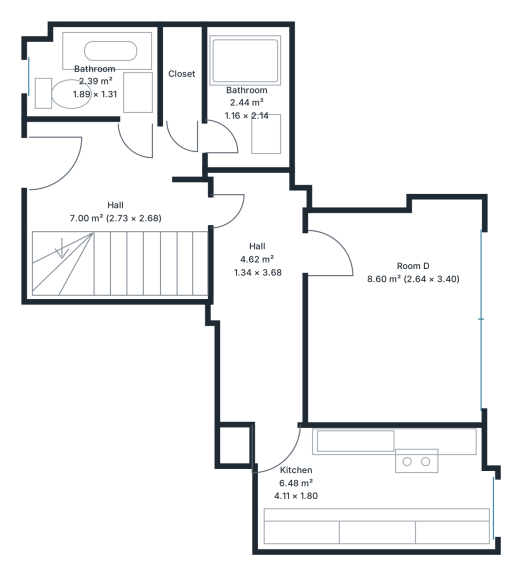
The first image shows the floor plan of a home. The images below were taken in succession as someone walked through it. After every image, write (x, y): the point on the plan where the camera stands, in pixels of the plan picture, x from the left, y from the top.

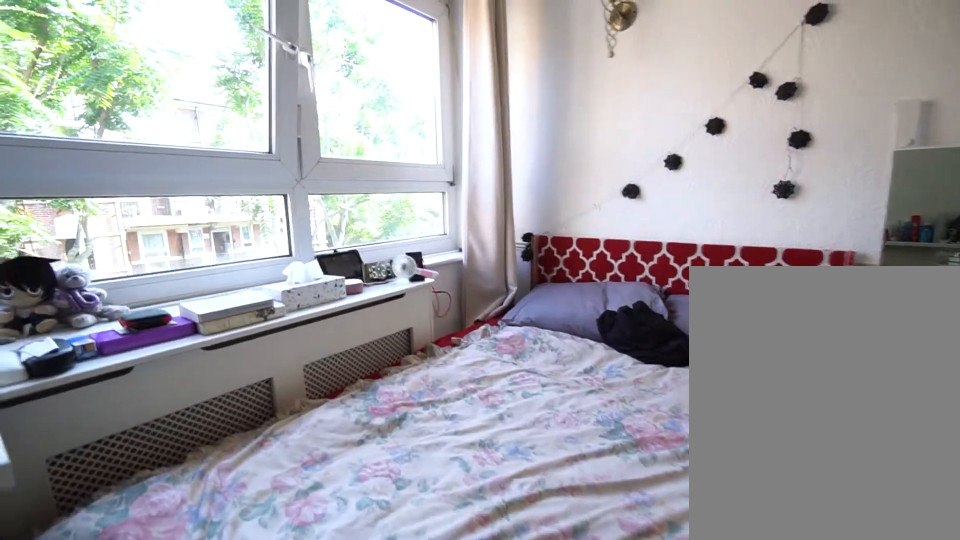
(418, 276)
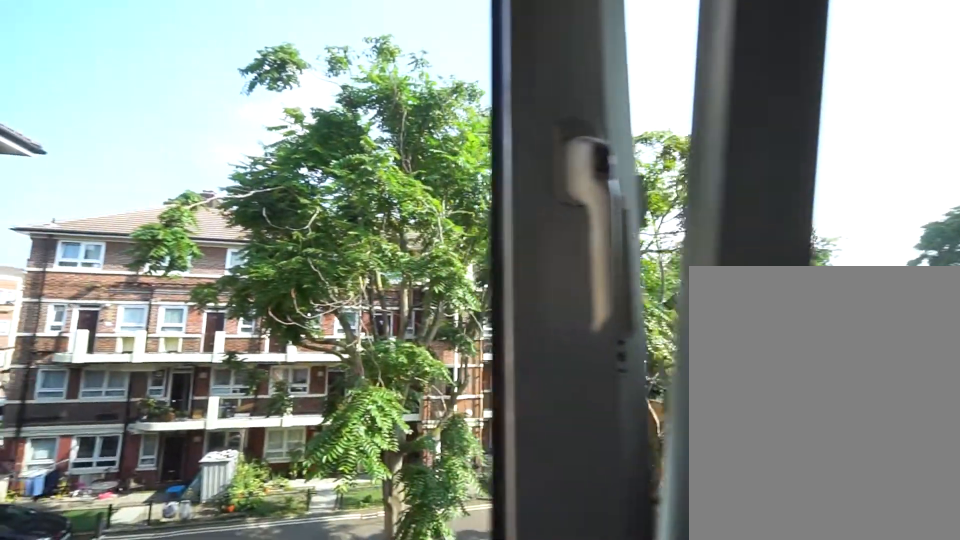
(467, 275)
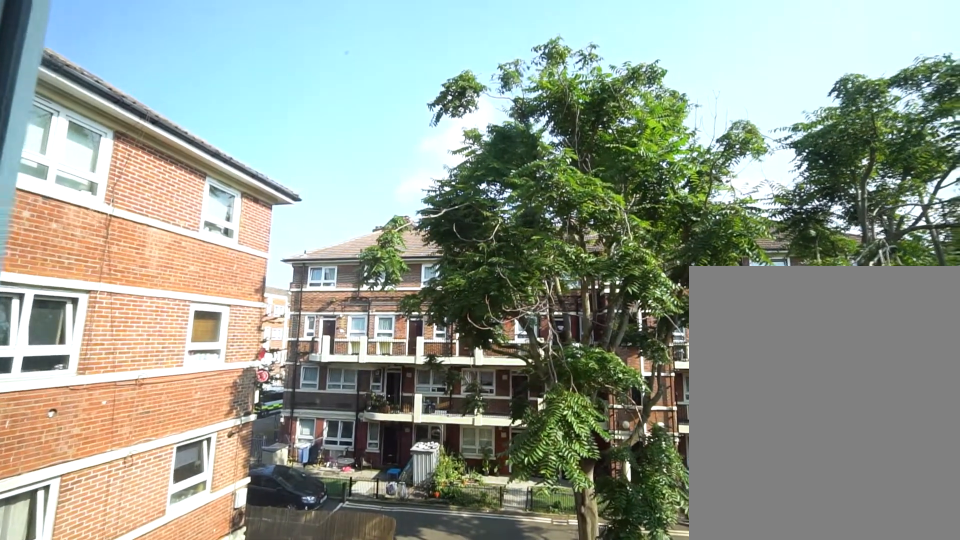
(467, 275)
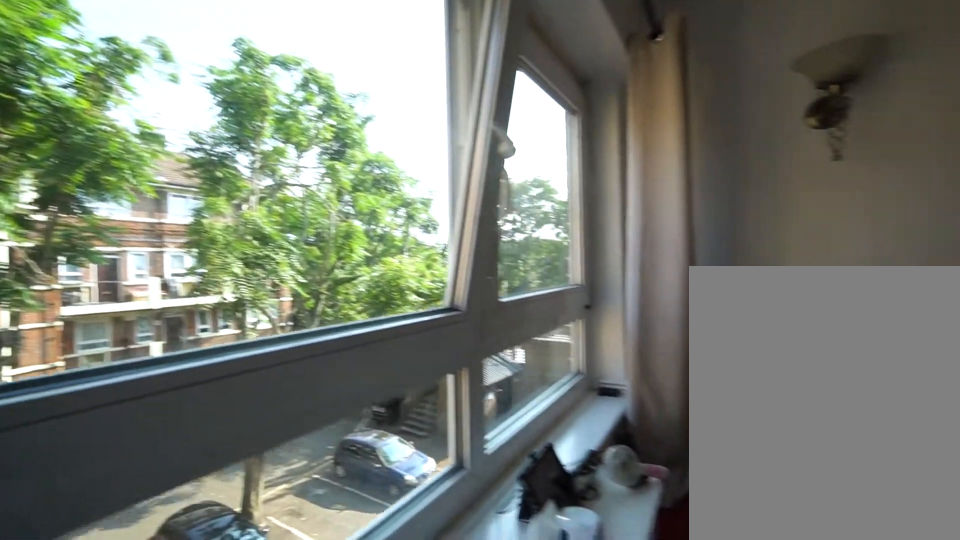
(467, 275)
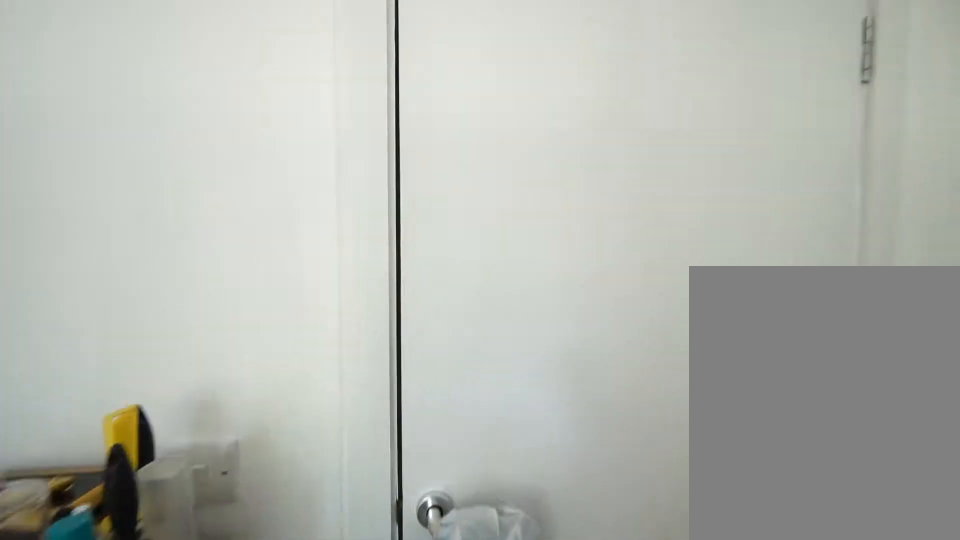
(352, 262)
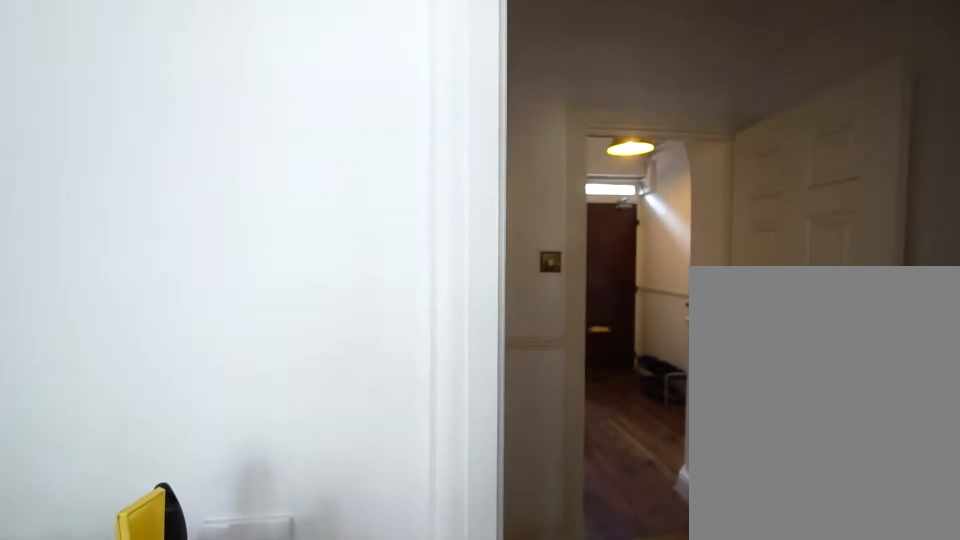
(314, 252)
